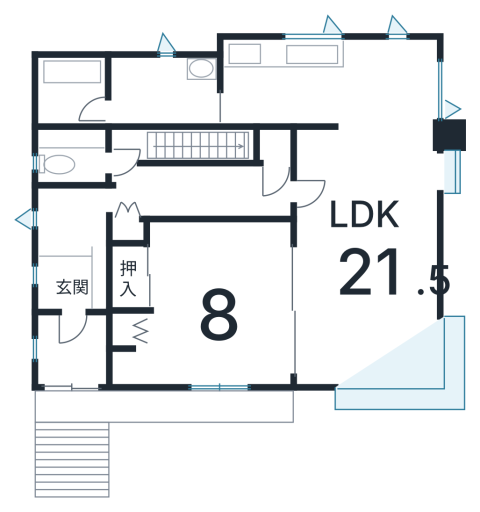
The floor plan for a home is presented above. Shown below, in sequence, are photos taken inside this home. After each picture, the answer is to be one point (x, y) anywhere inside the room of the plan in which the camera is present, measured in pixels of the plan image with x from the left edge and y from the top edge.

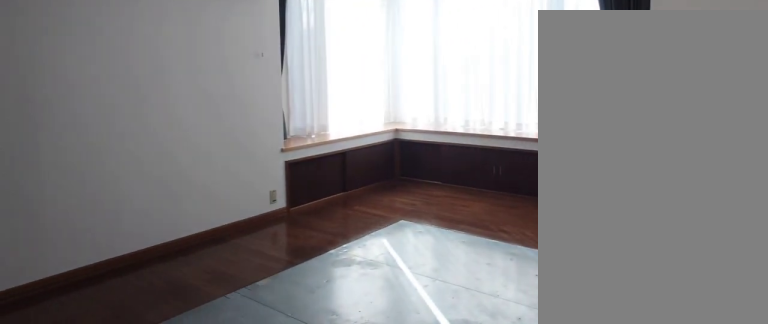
(371, 269)
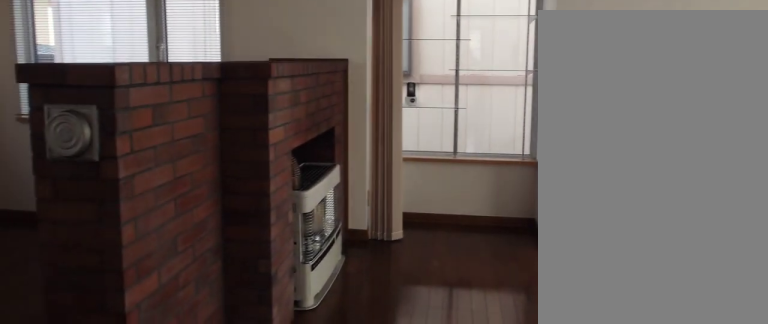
(371, 269)
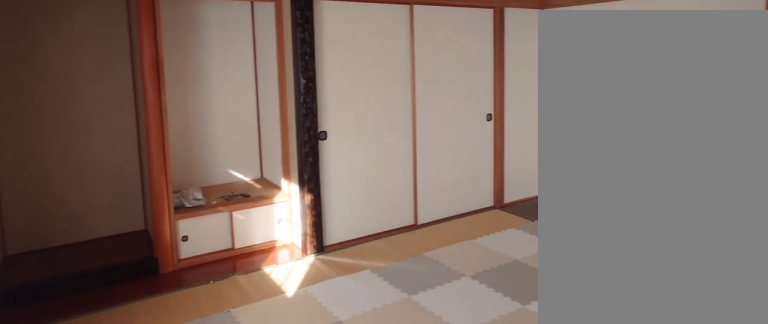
(228, 304)
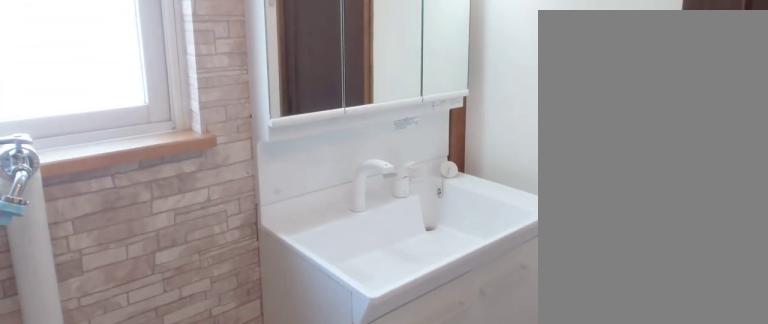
(174, 77)
